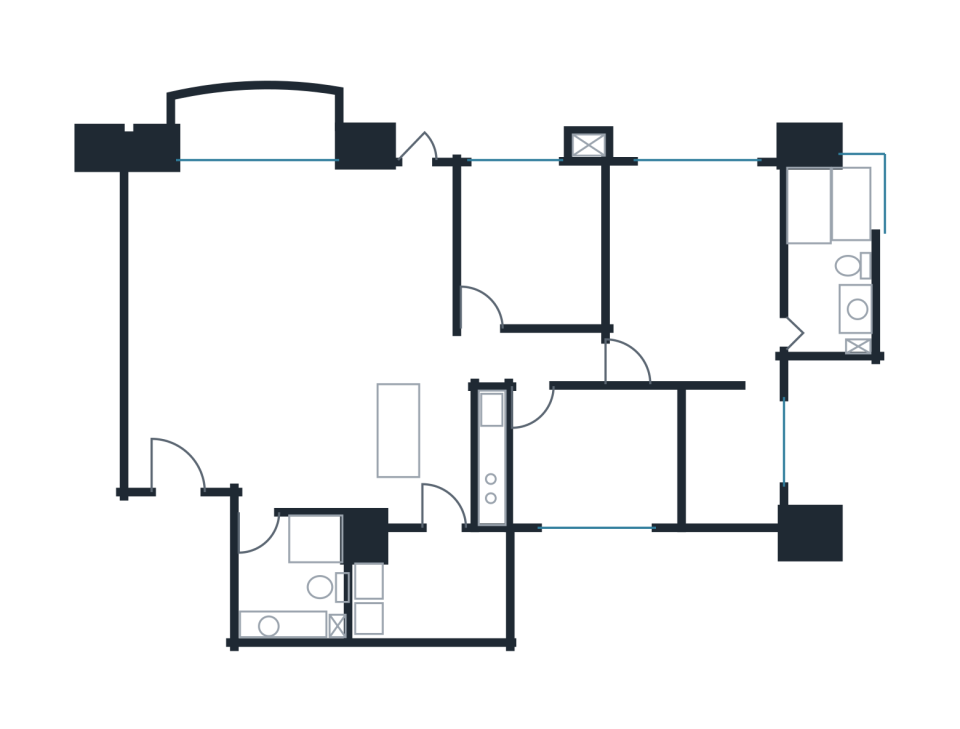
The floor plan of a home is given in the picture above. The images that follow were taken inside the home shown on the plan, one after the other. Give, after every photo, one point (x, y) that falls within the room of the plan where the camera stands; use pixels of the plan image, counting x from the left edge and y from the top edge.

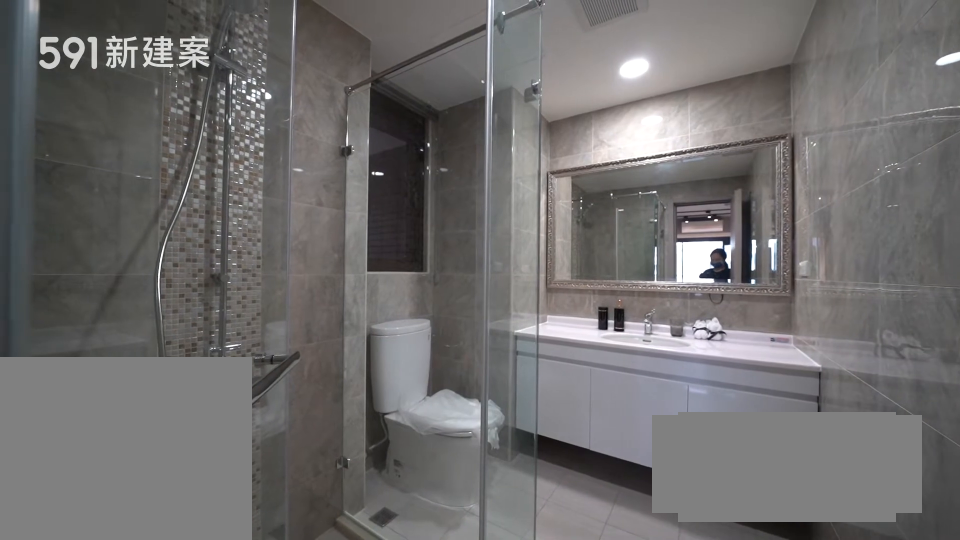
(318, 578)
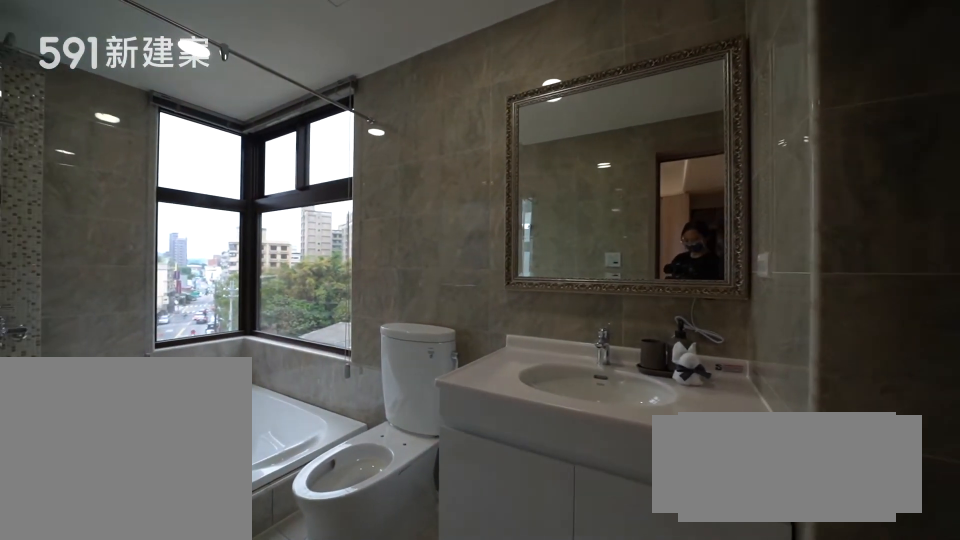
(831, 249)
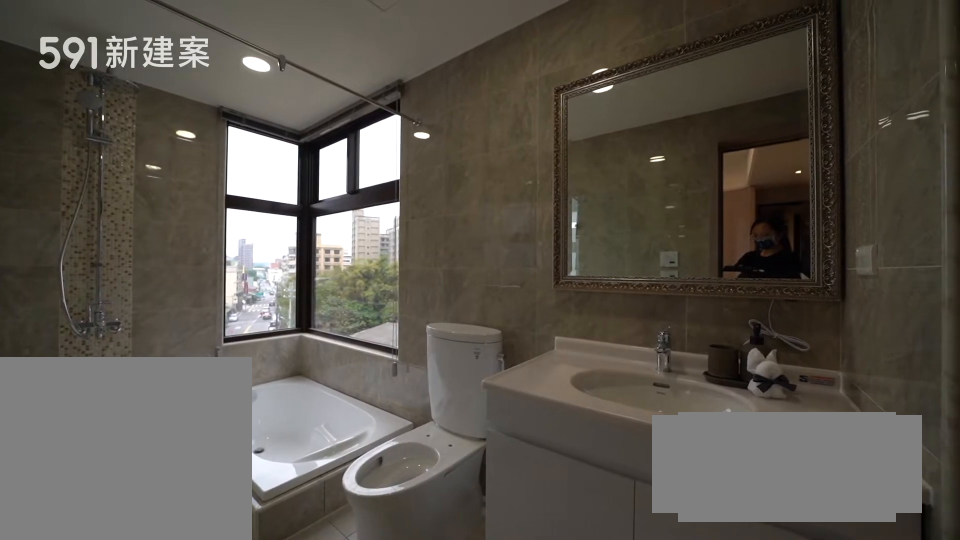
(831, 249)
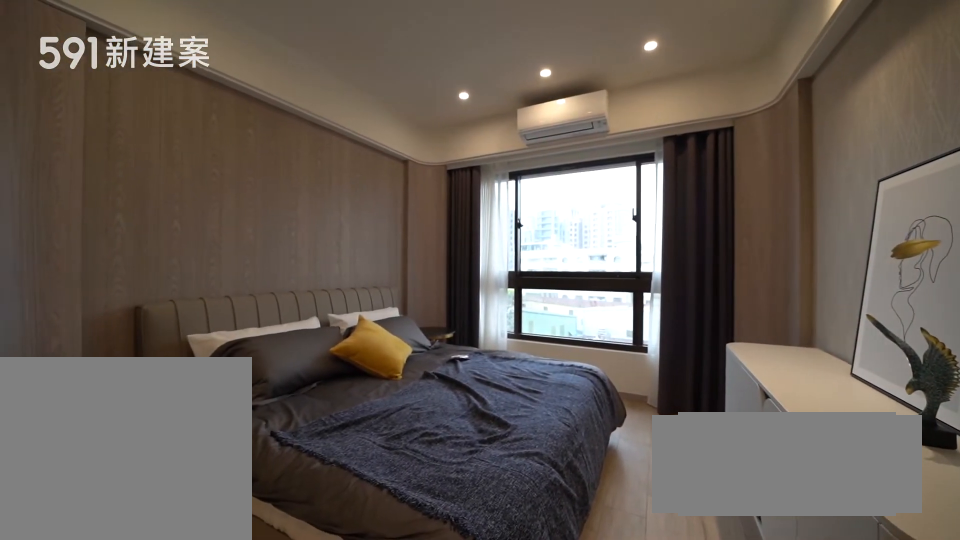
(707, 318)
